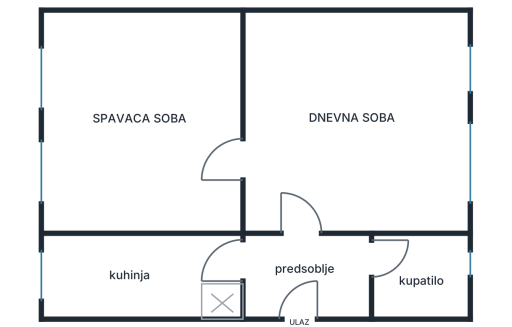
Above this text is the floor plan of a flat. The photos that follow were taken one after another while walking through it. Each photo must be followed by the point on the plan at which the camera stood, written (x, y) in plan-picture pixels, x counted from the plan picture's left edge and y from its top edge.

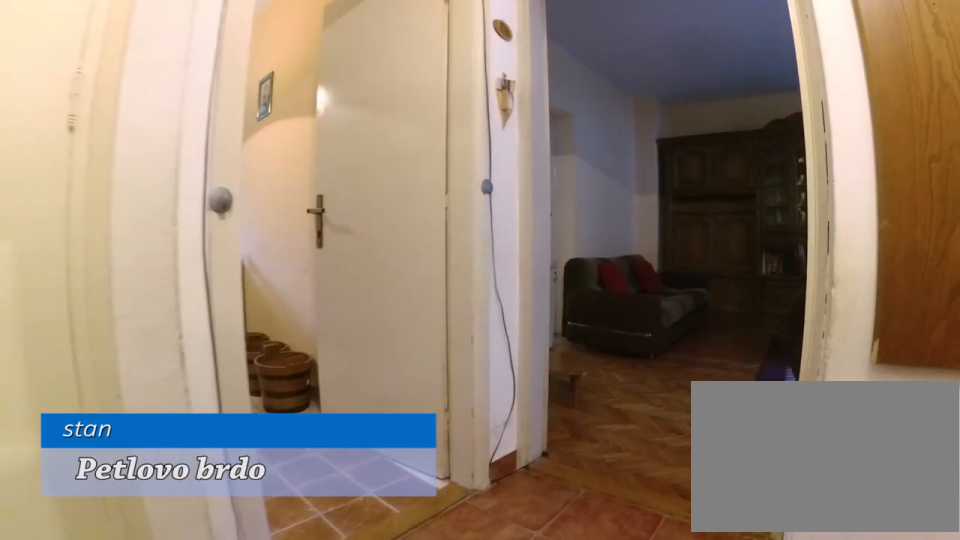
(308, 290)
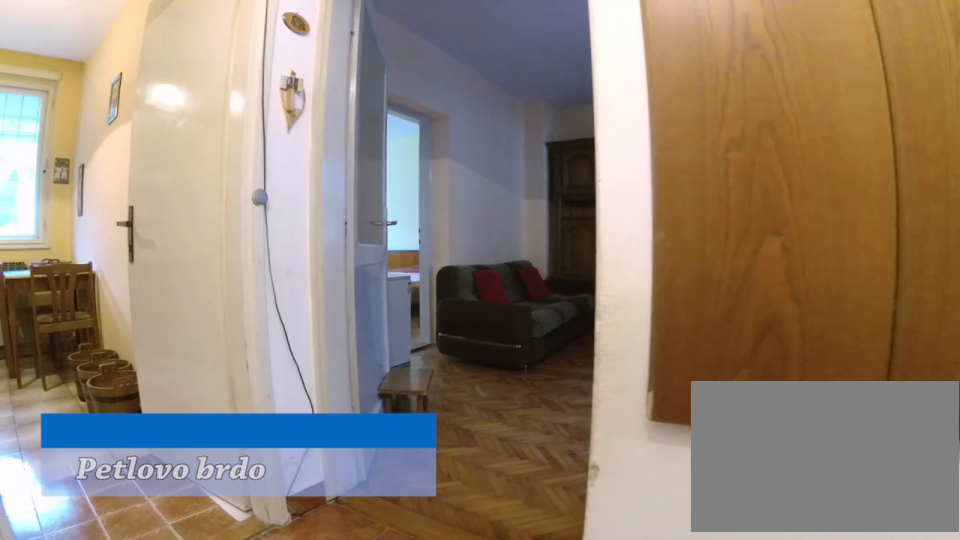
(308, 285)
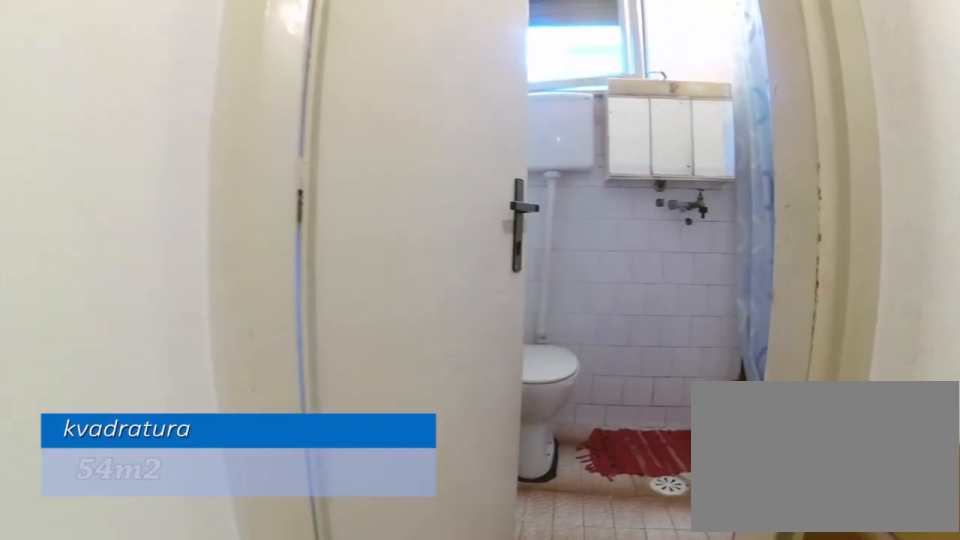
(347, 266)
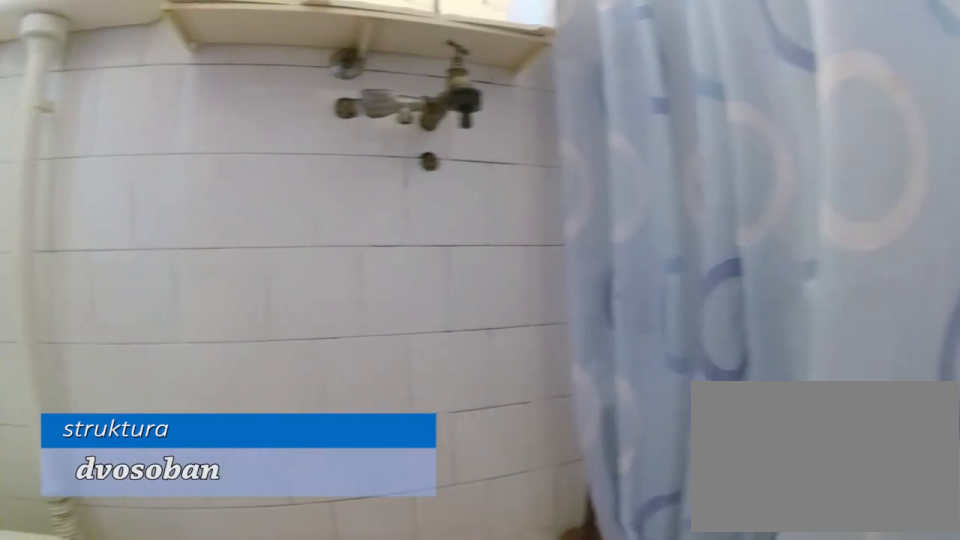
(415, 288)
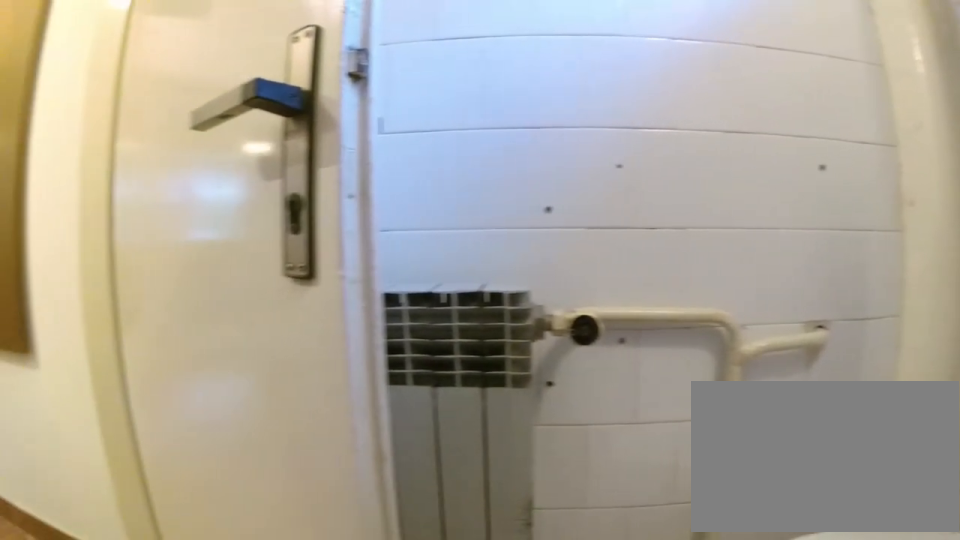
(423, 281)
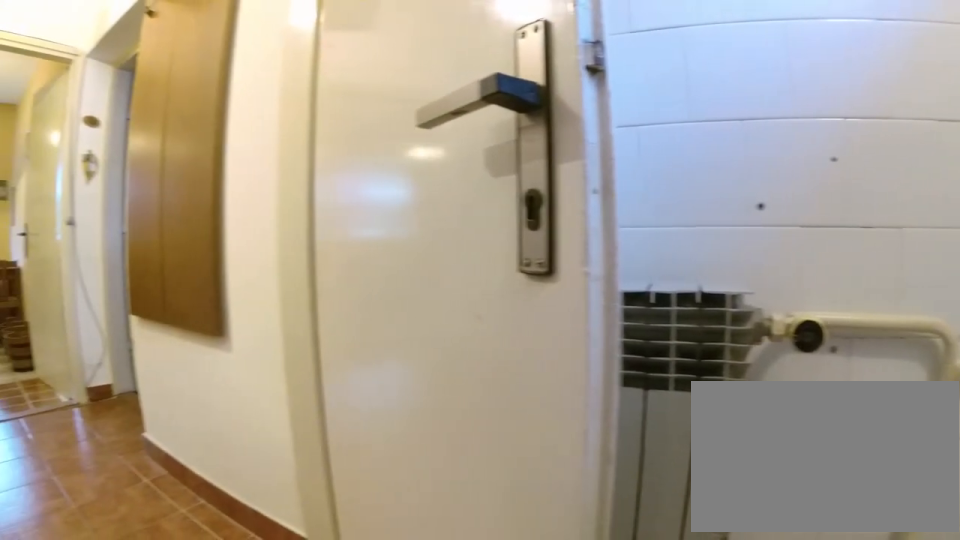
(420, 275)
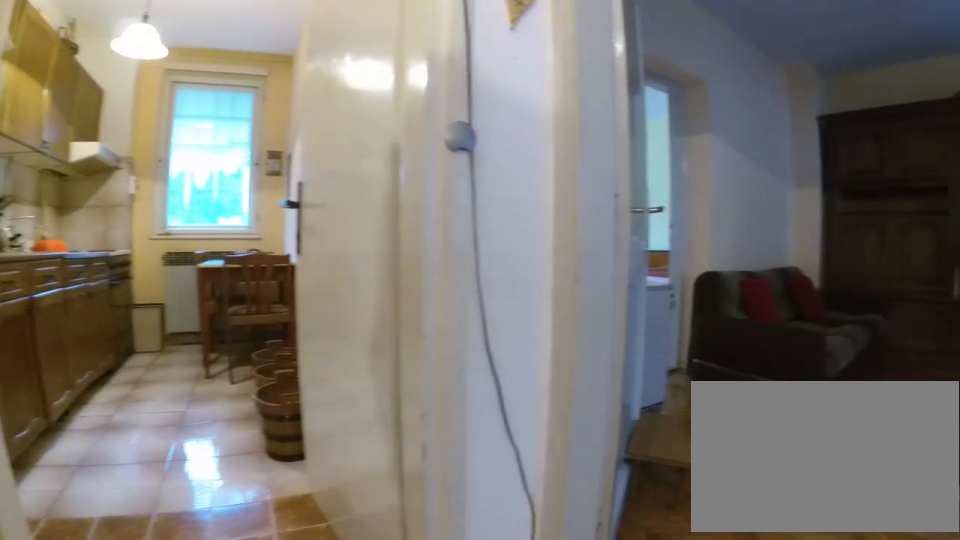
(309, 272)
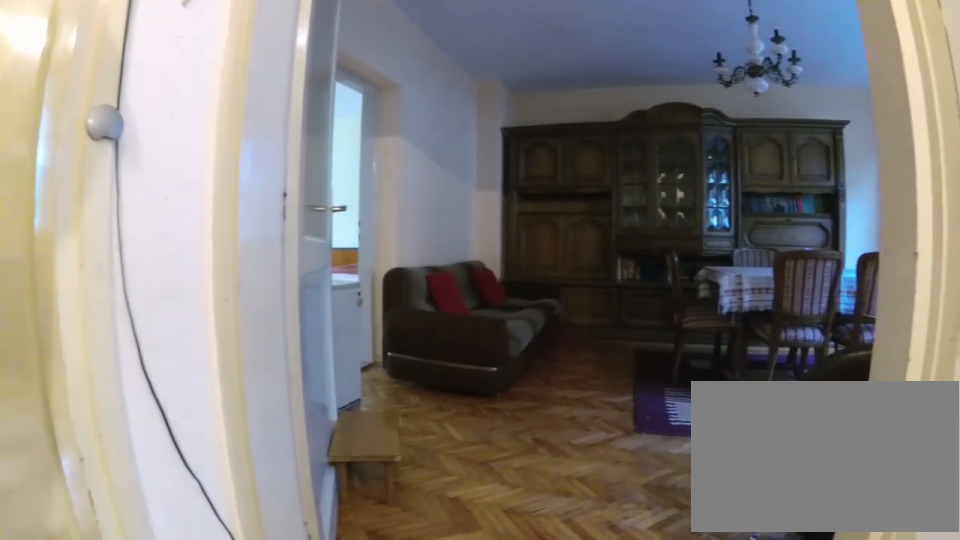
(303, 272)
